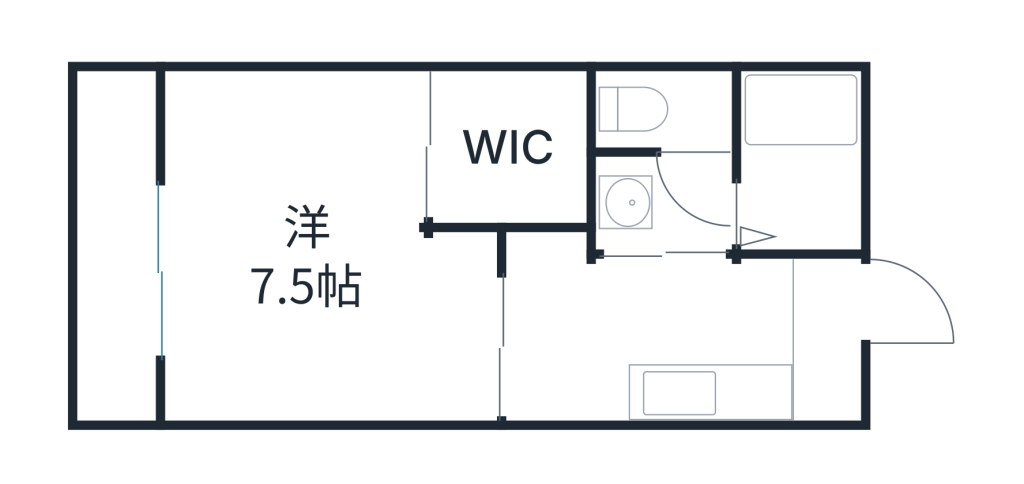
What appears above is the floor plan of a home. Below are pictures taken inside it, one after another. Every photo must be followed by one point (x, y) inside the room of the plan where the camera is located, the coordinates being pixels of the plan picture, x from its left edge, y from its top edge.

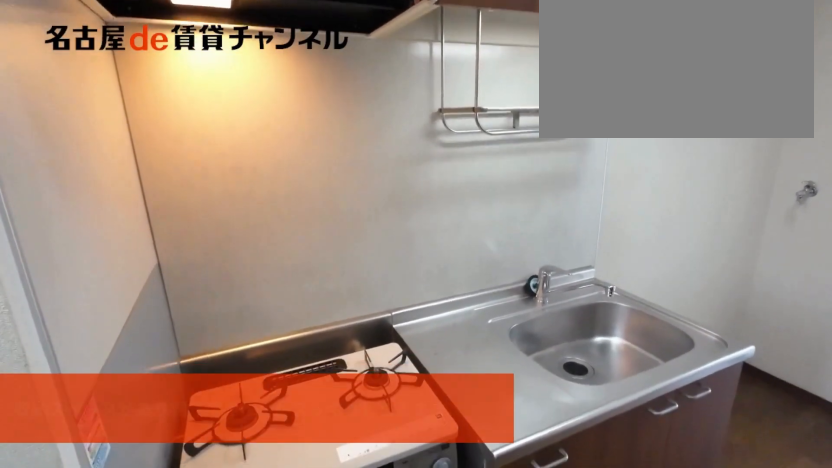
(707, 395)
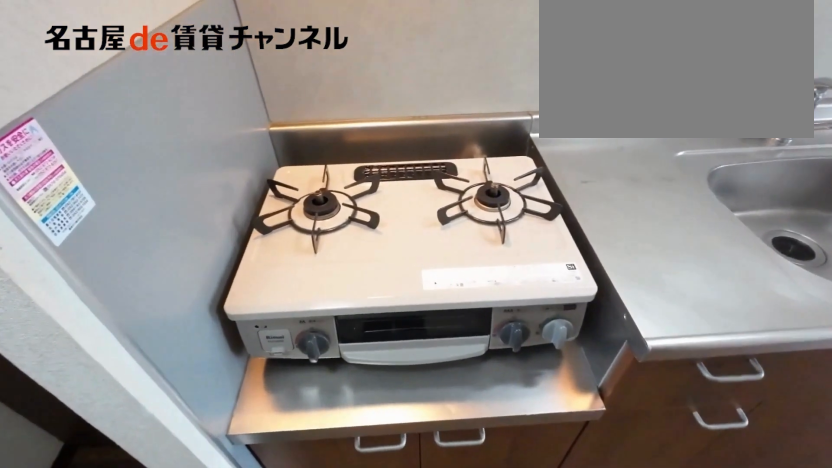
(707, 395)
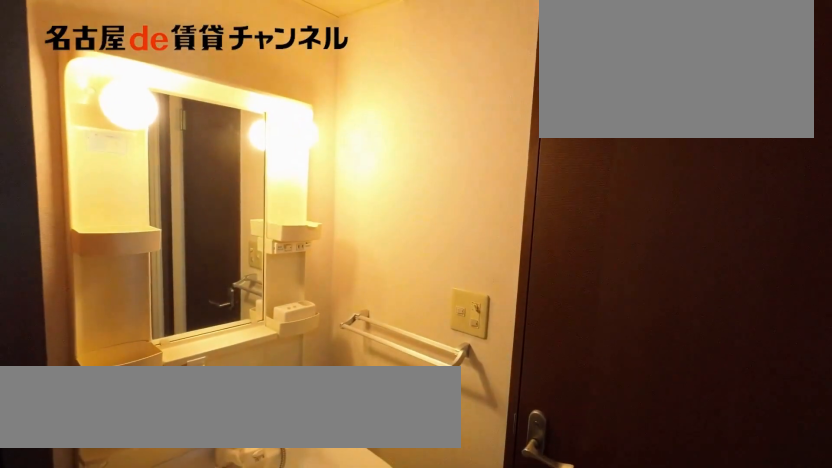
(668, 206)
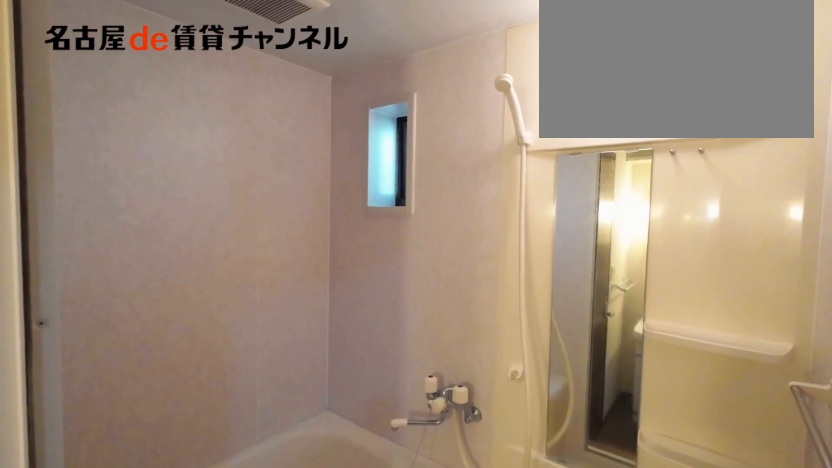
(802, 163)
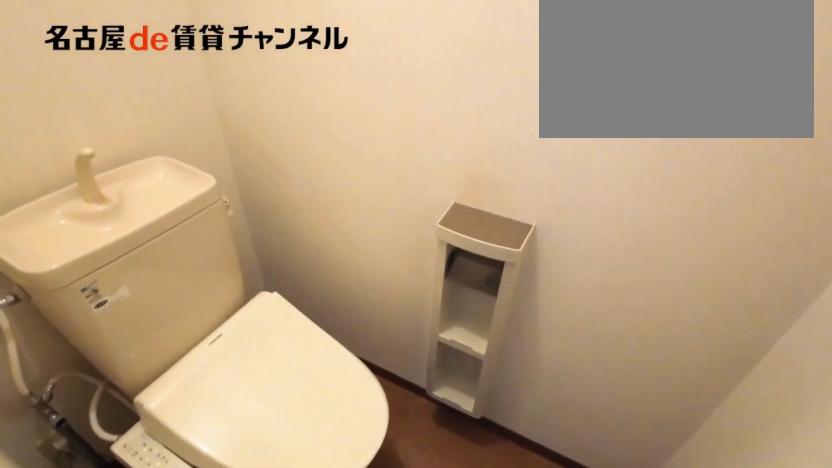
(668, 108)
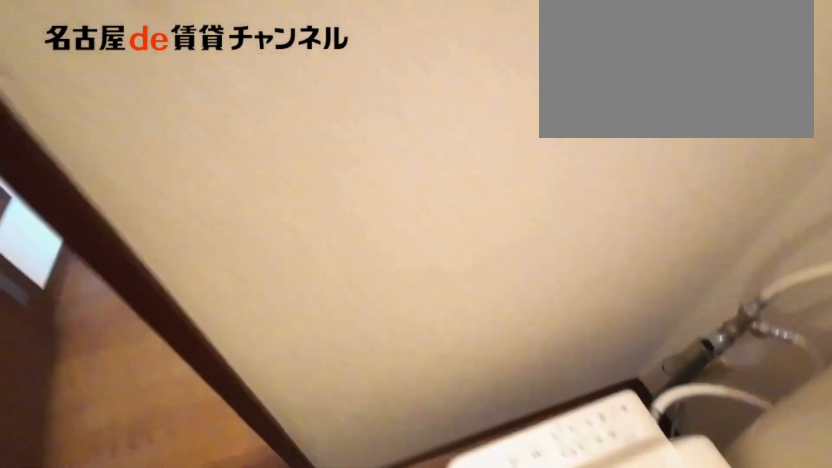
(668, 108)
